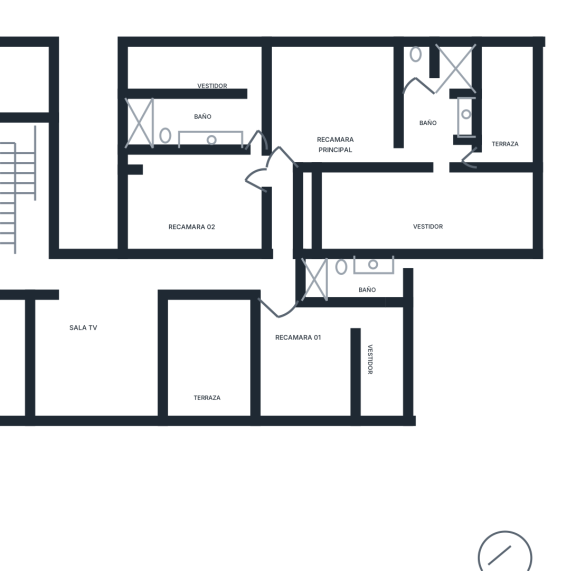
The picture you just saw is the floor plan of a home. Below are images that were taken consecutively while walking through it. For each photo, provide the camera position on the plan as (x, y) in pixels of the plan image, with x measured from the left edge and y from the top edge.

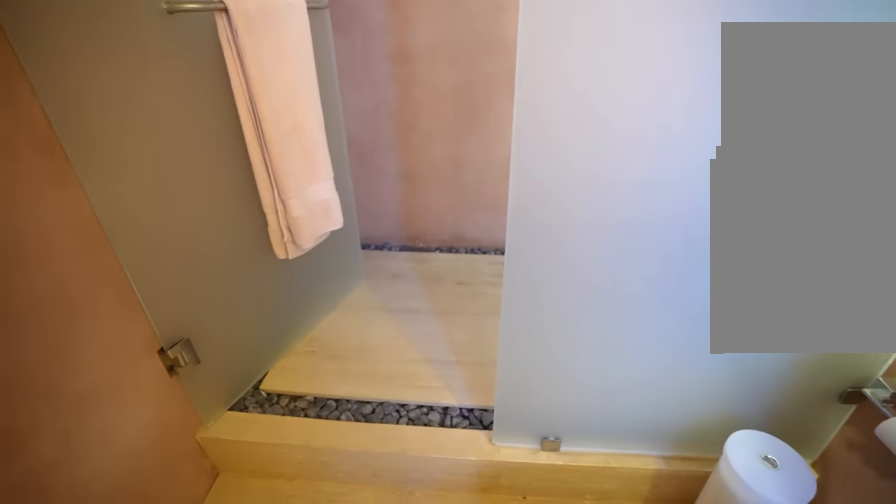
(368, 294)
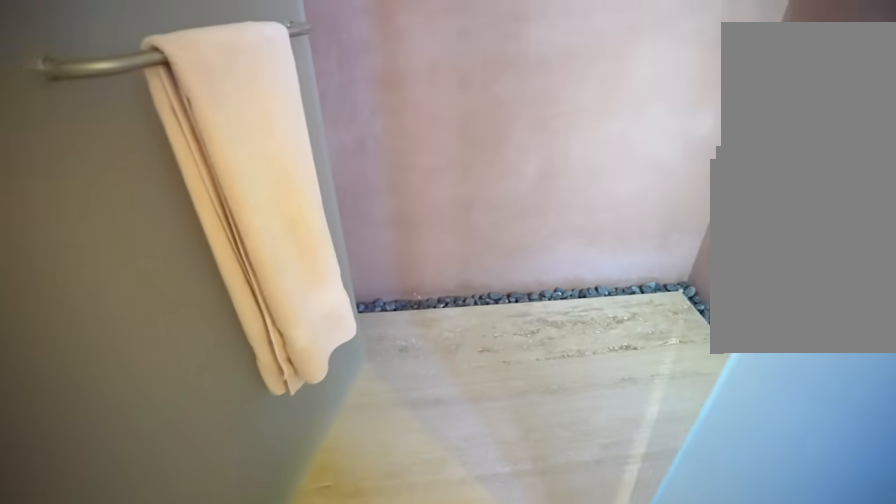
(344, 289)
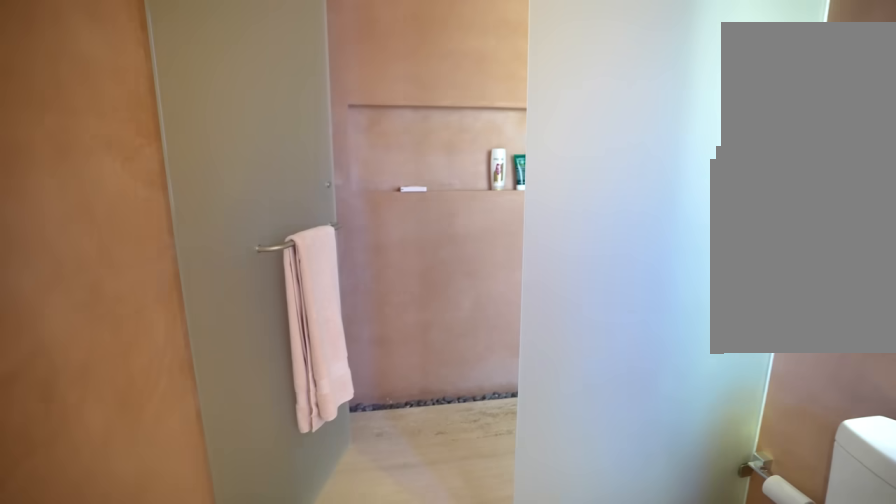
(350, 286)
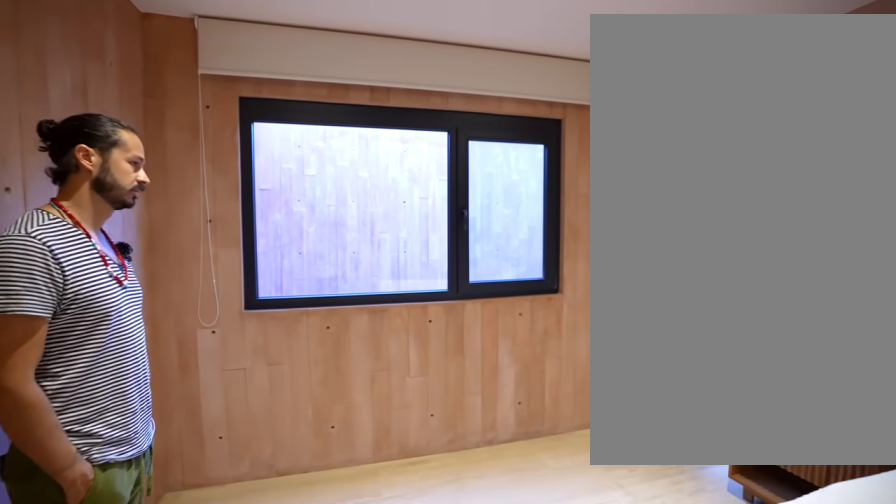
(239, 202)
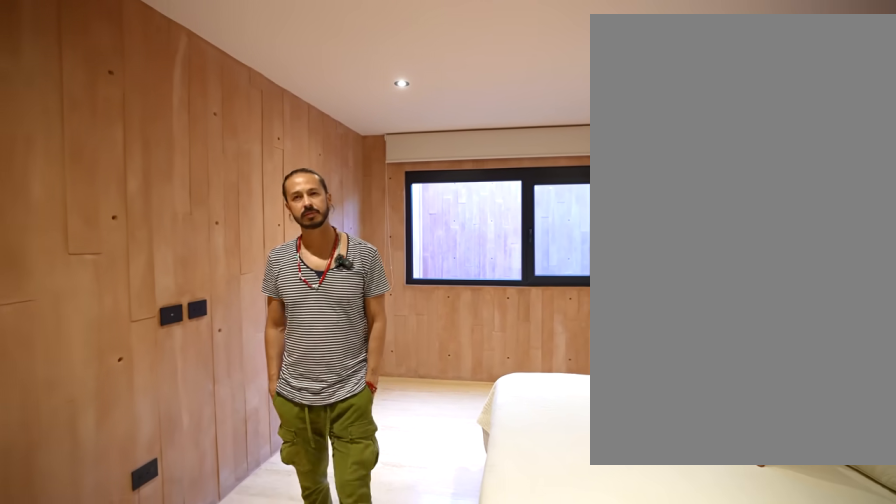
(247, 236)
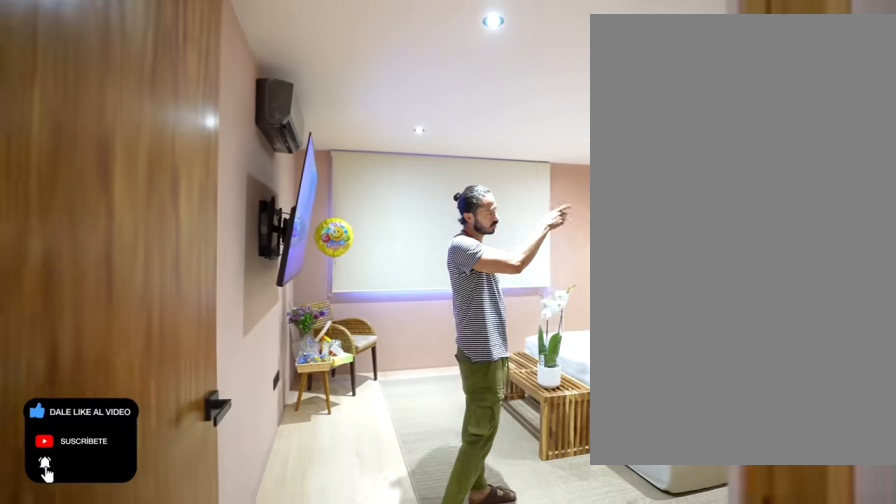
(276, 183)
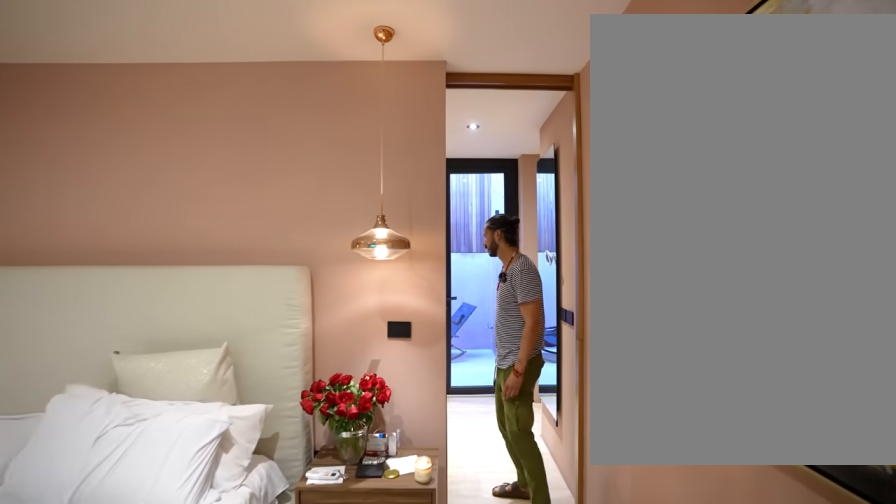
(298, 152)
